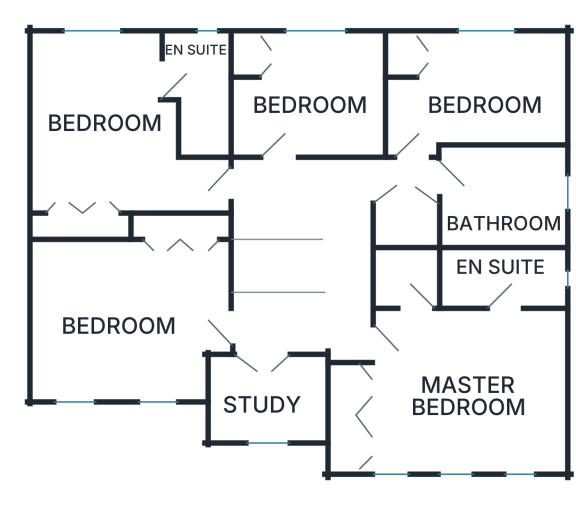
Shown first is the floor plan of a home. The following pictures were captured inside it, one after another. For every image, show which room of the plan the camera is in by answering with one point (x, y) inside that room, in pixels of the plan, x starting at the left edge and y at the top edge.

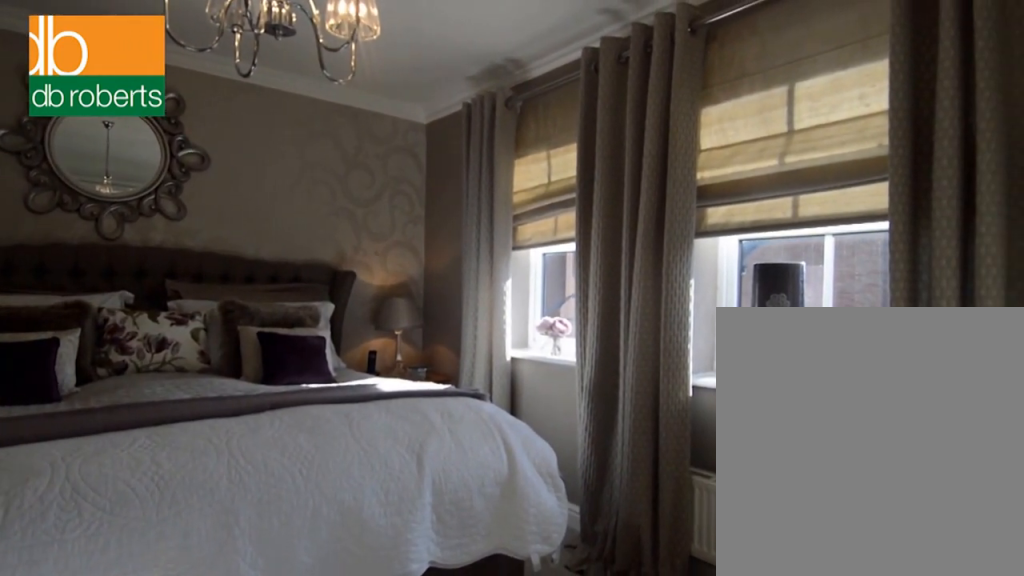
(448, 382)
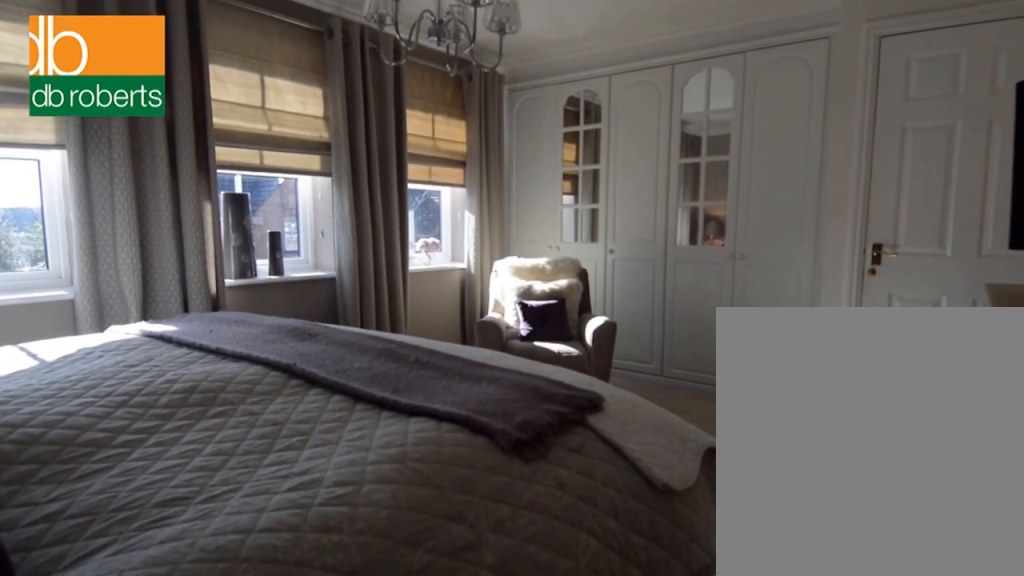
(448, 382)
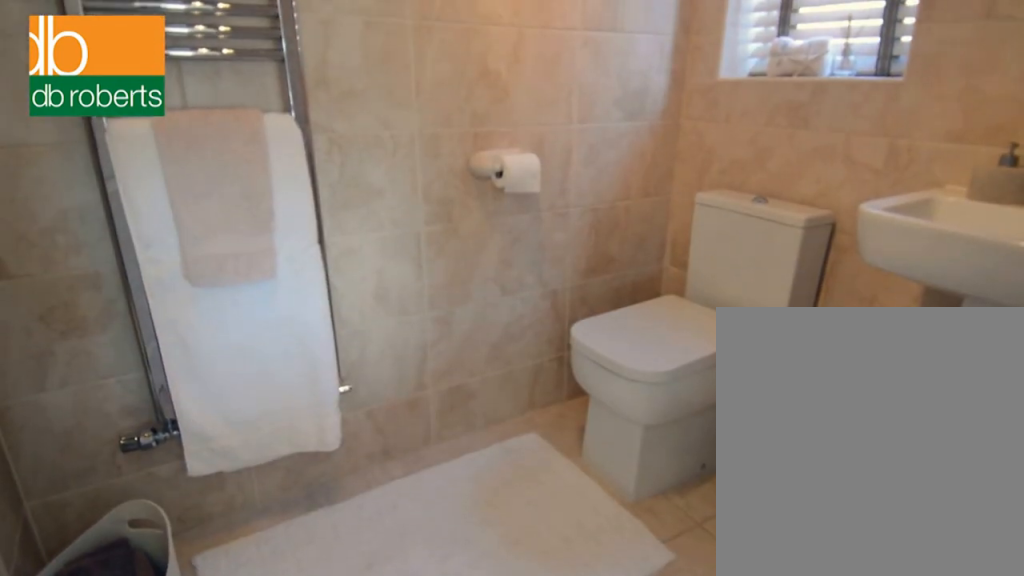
(502, 276)
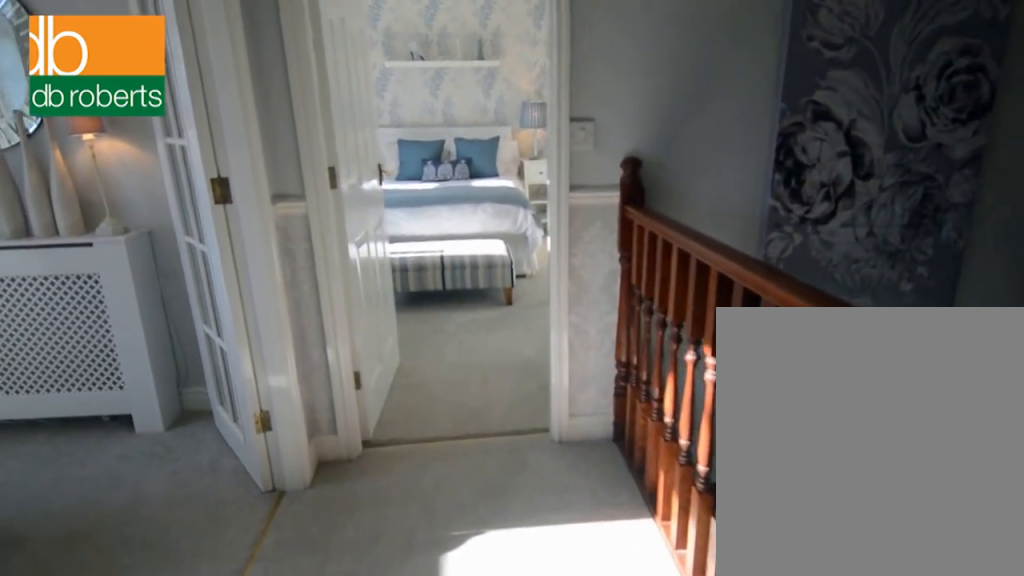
(321, 248)
